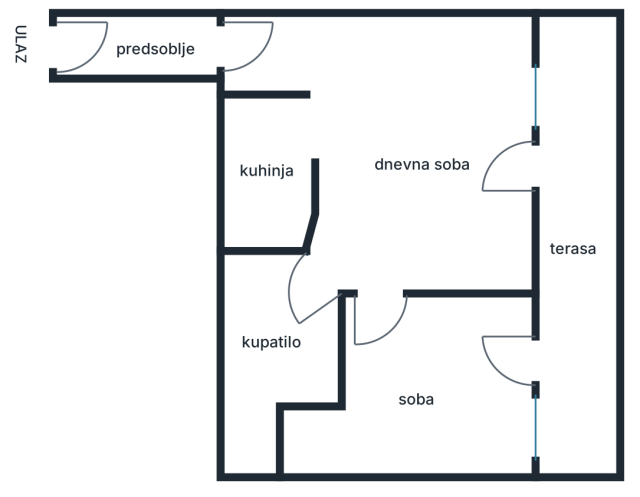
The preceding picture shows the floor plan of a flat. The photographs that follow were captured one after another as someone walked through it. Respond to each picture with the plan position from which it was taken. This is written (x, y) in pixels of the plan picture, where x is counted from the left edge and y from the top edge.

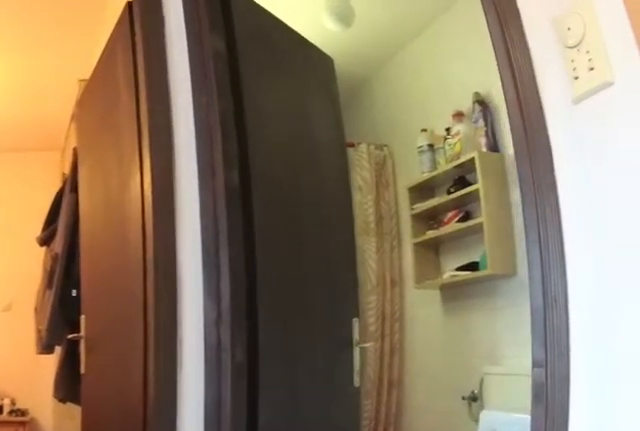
(355, 182)
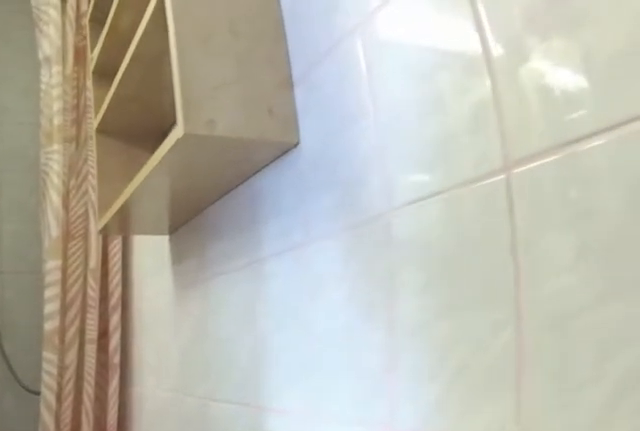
(285, 265)
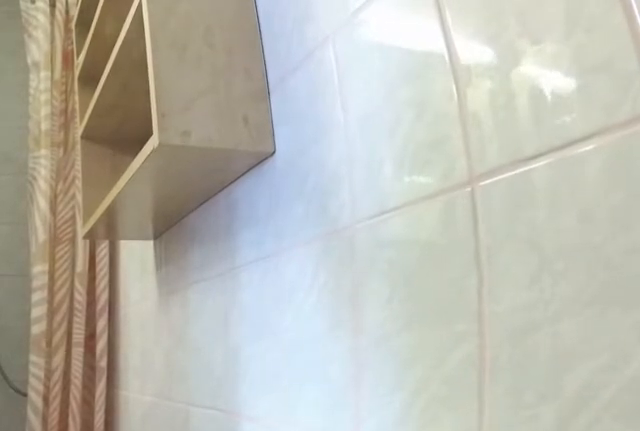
(286, 265)
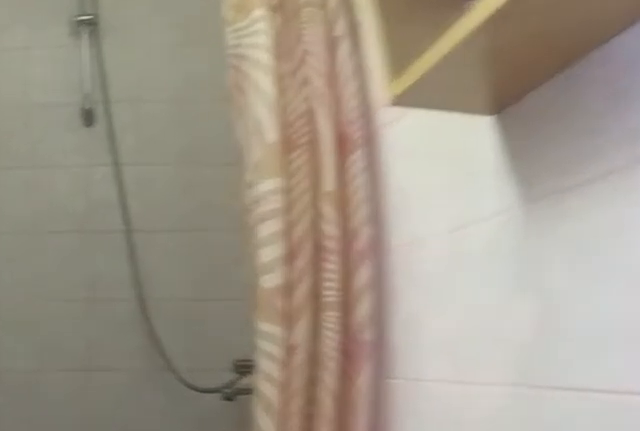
(258, 331)
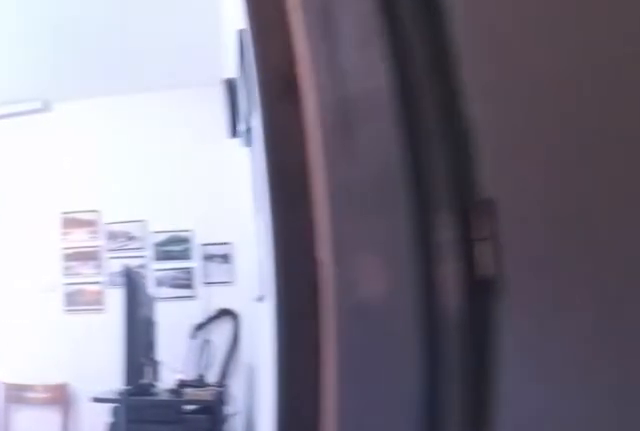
(327, 255)
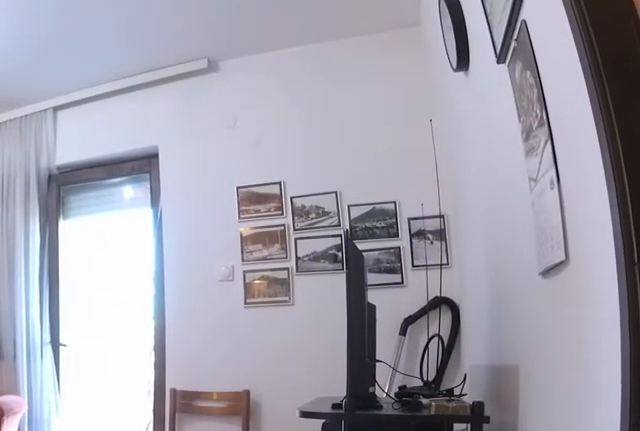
(333, 259)
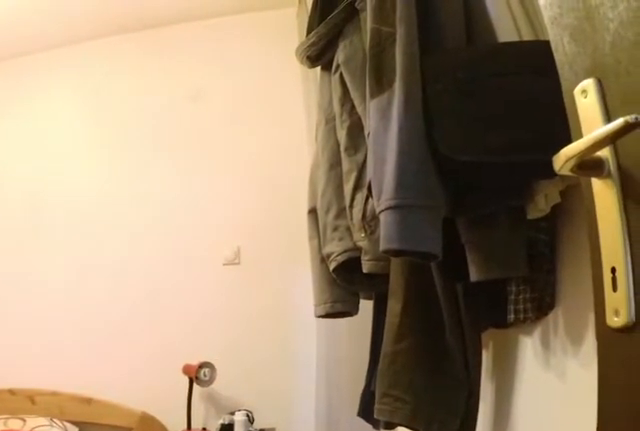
(377, 273)
